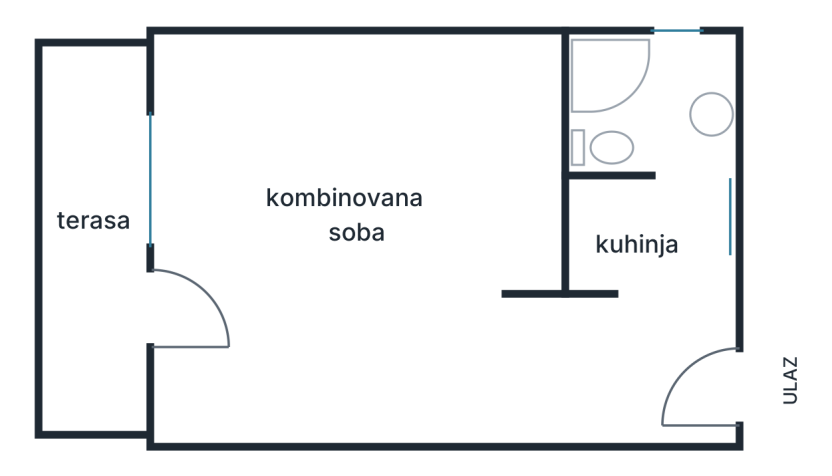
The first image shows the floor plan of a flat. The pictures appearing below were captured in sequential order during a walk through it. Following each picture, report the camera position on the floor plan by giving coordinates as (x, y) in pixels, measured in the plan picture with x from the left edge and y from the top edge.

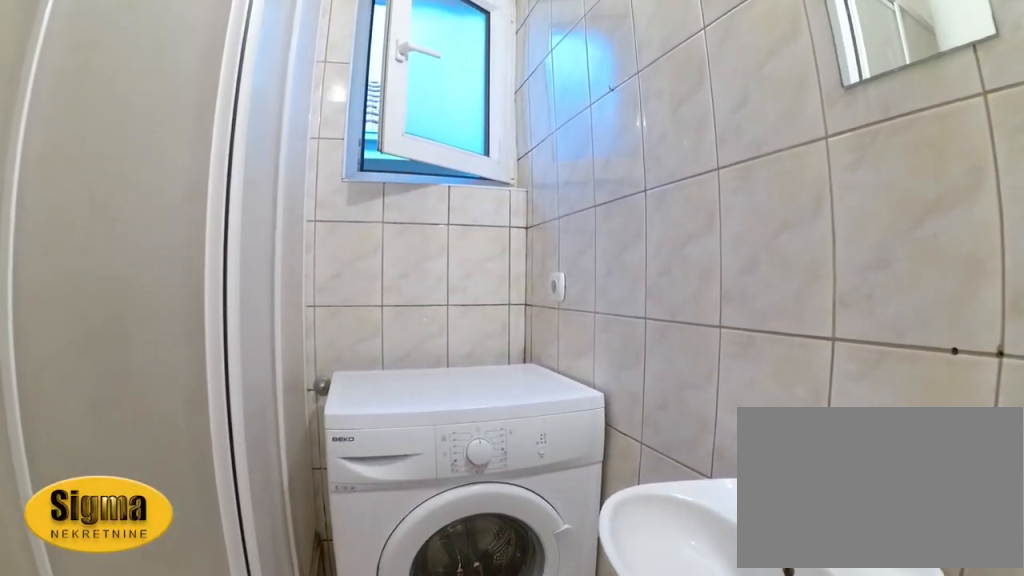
(685, 169)
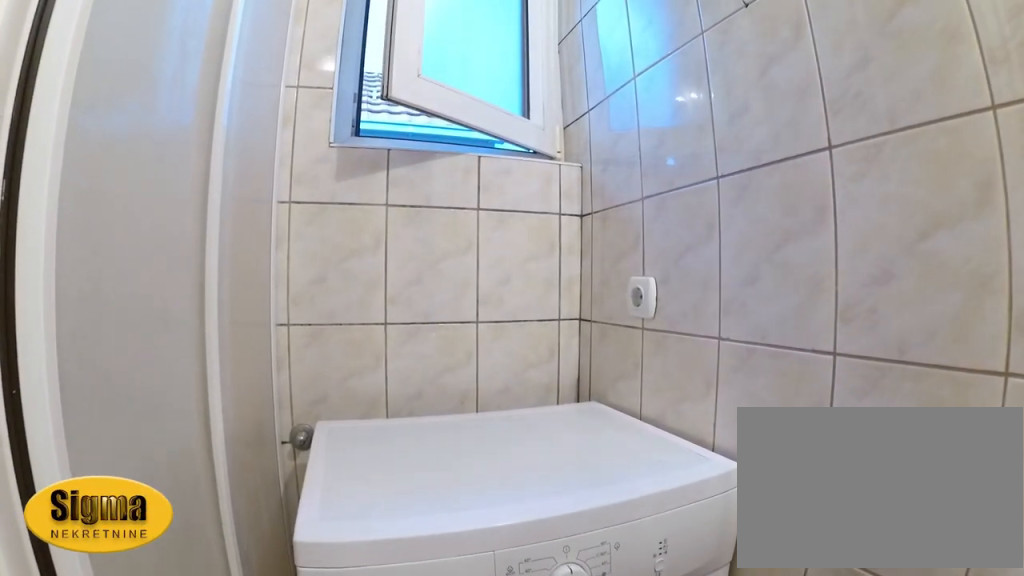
(683, 123)
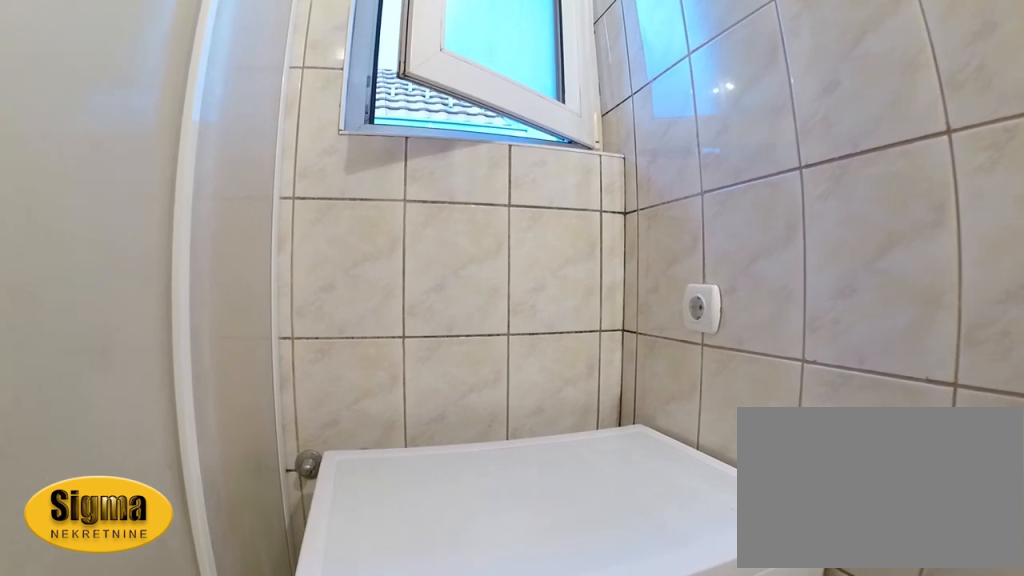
(680, 102)
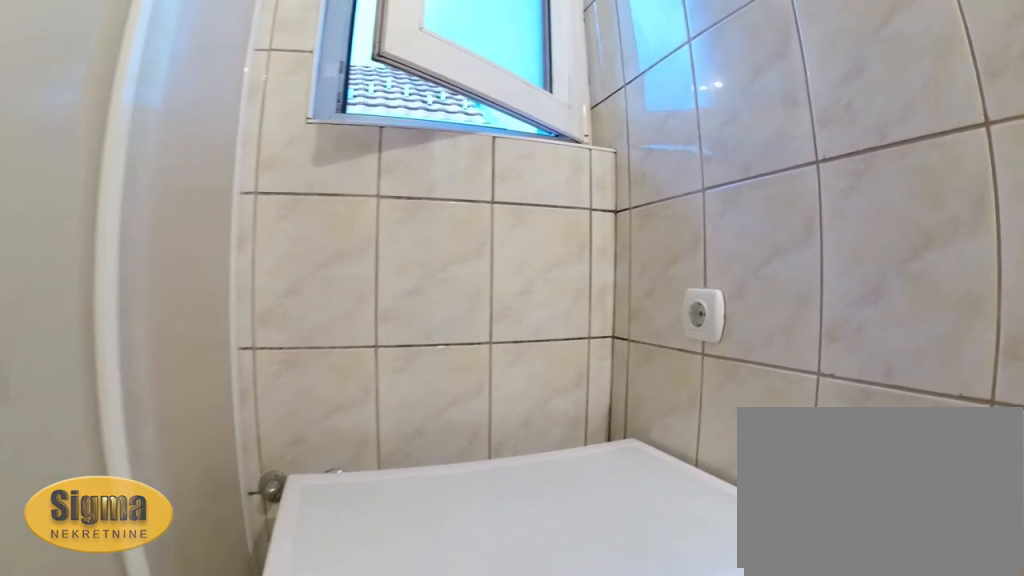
(679, 102)
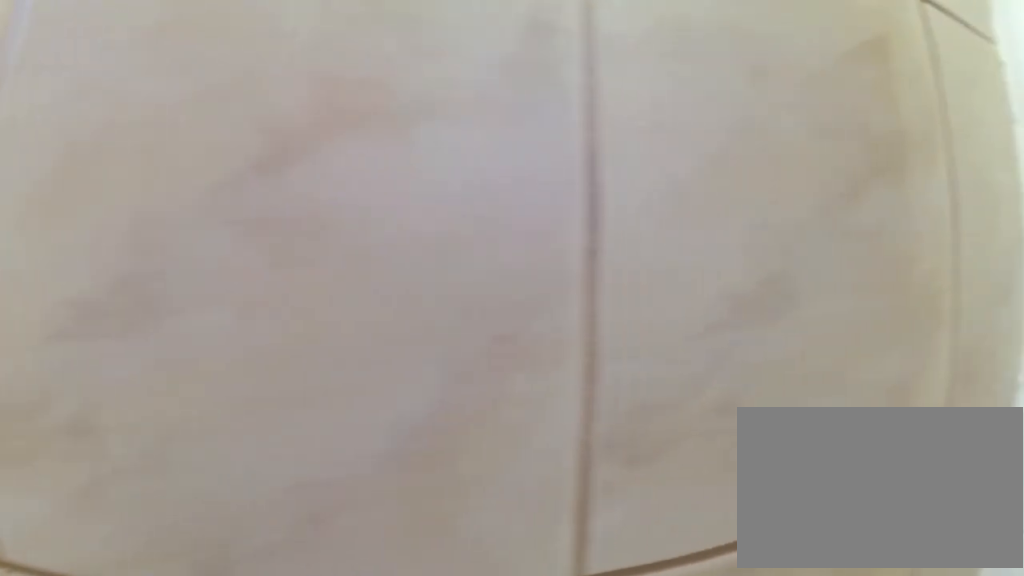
(663, 97)
